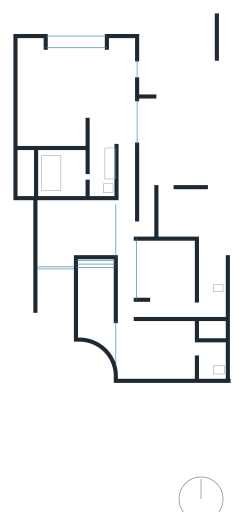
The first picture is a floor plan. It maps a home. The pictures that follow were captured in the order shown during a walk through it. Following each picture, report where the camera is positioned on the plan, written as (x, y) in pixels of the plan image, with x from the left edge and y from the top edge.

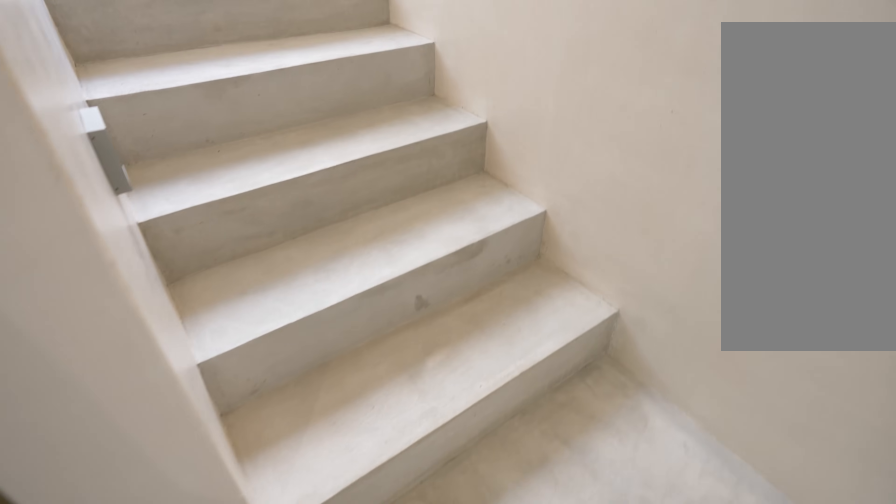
(147, 225)
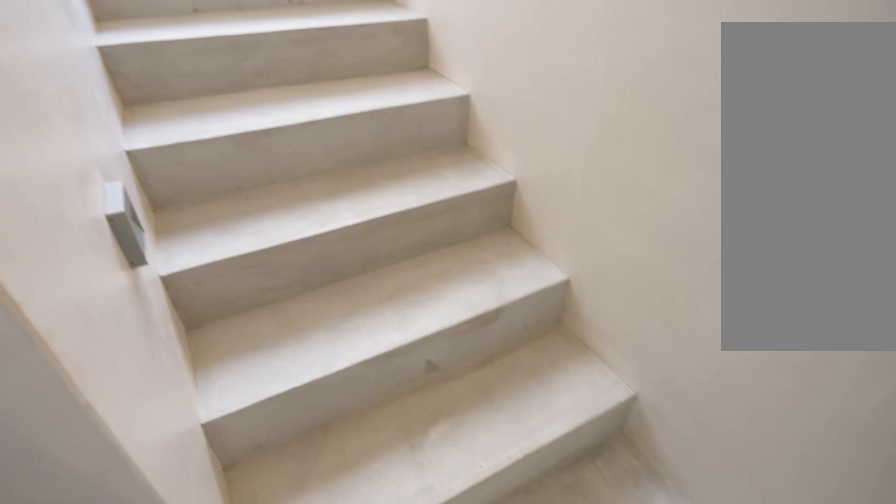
(147, 225)
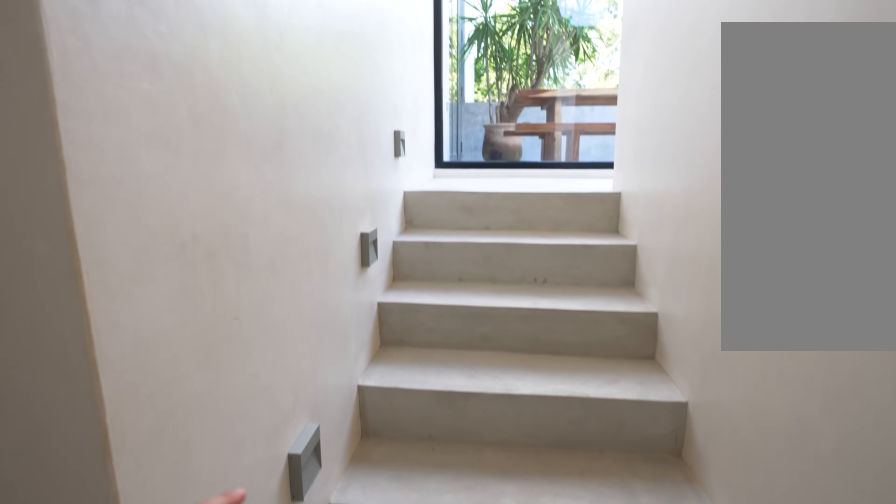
(147, 226)
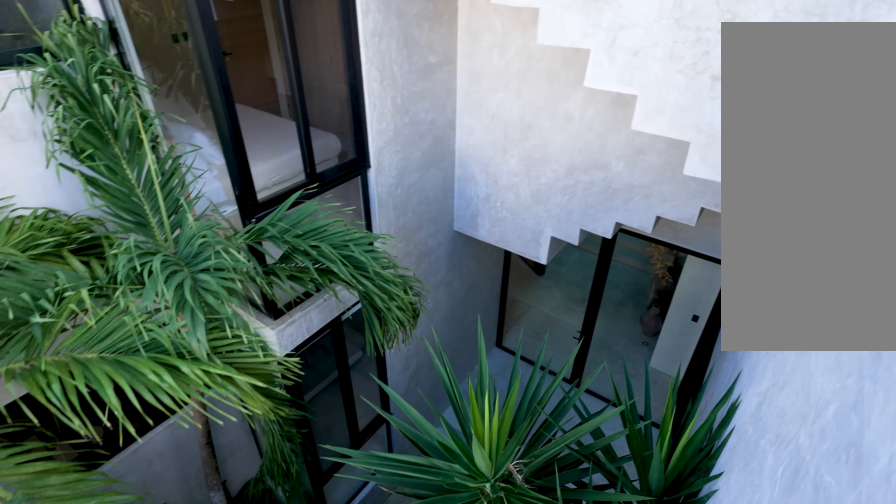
(193, 147)
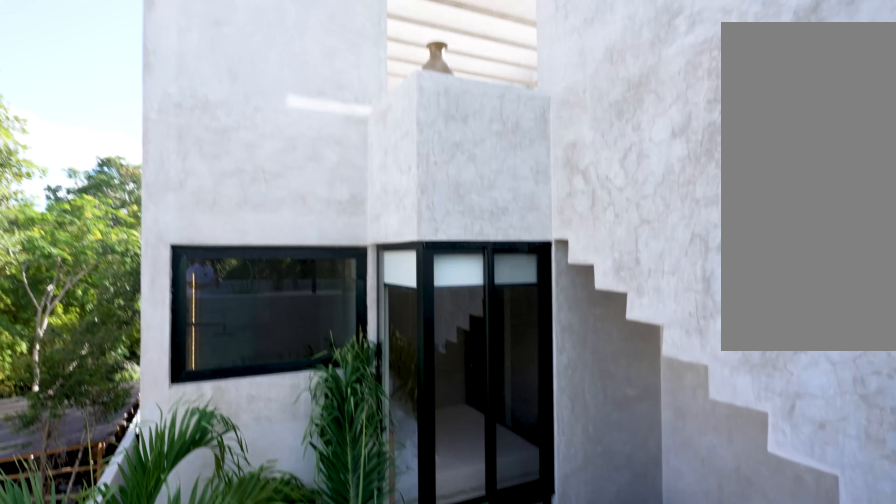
(193, 155)
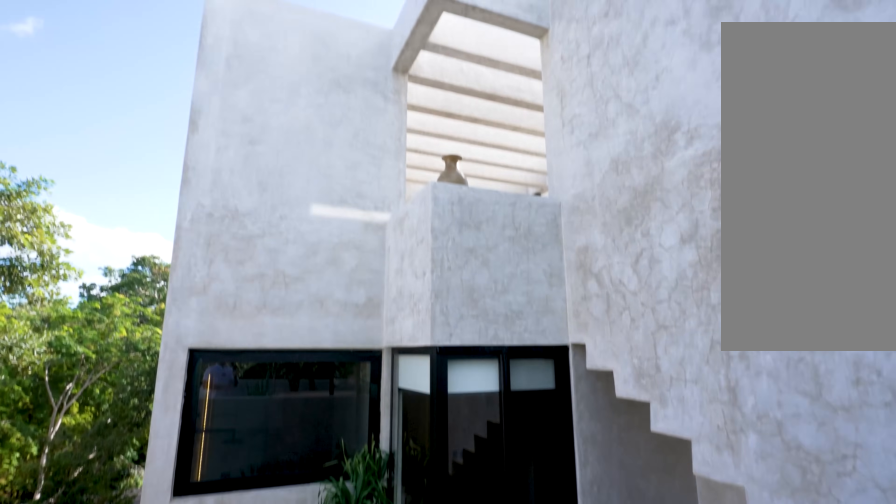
(193, 156)
